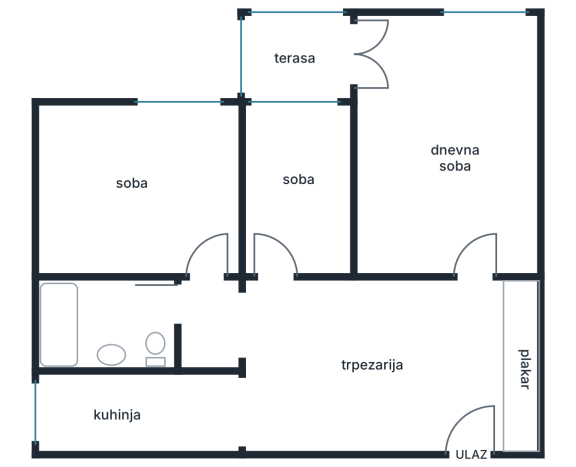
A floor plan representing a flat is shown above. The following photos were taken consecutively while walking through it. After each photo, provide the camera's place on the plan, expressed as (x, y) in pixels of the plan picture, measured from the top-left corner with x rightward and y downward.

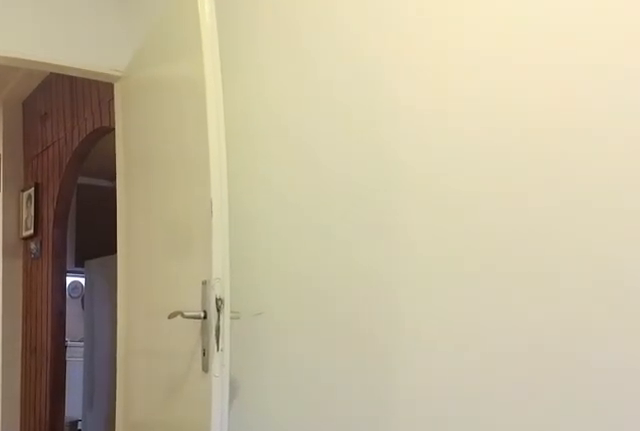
(298, 138)
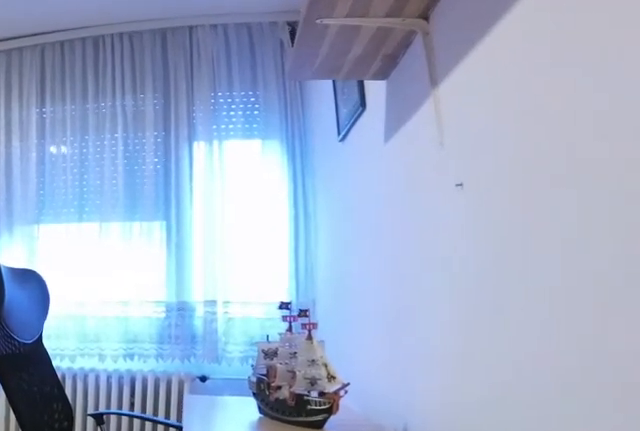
(214, 281)
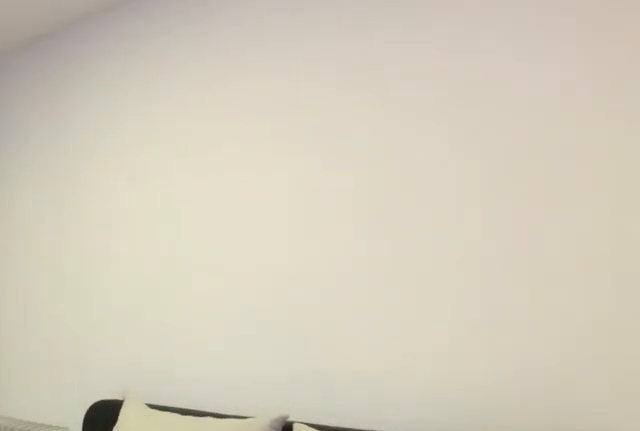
(161, 121)
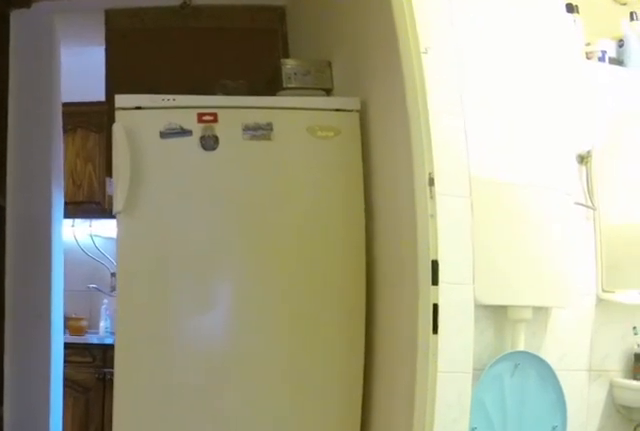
(204, 243)
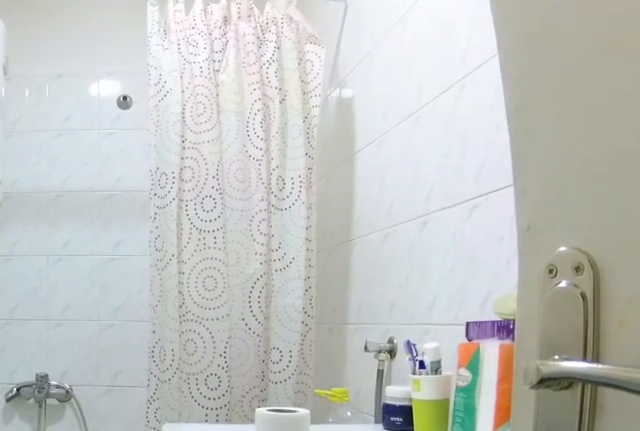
(188, 305)
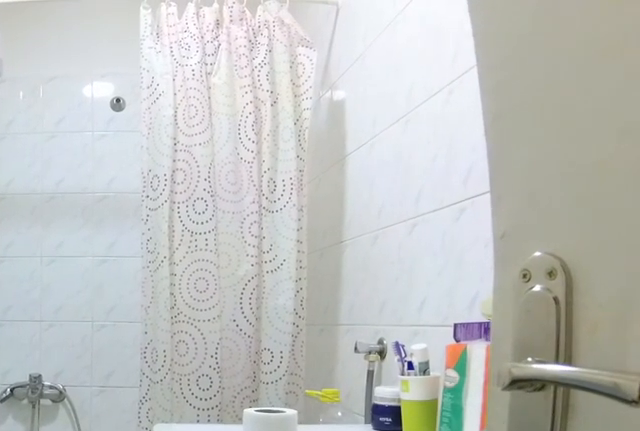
(191, 302)
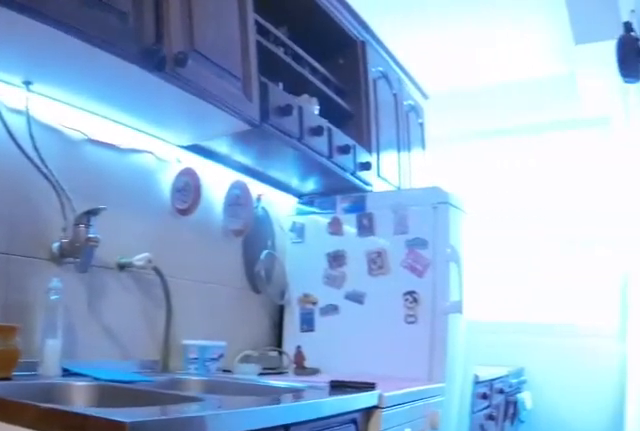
(273, 382)
